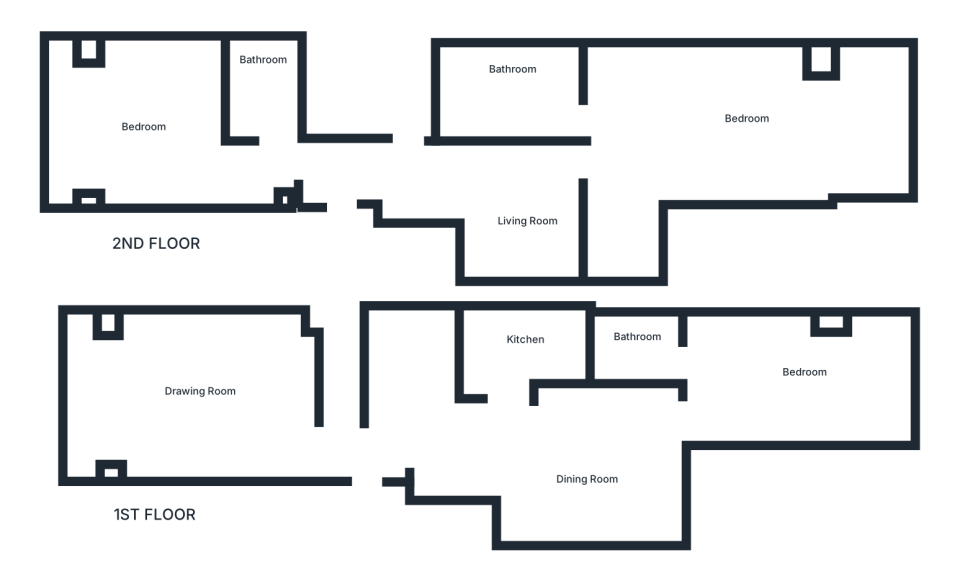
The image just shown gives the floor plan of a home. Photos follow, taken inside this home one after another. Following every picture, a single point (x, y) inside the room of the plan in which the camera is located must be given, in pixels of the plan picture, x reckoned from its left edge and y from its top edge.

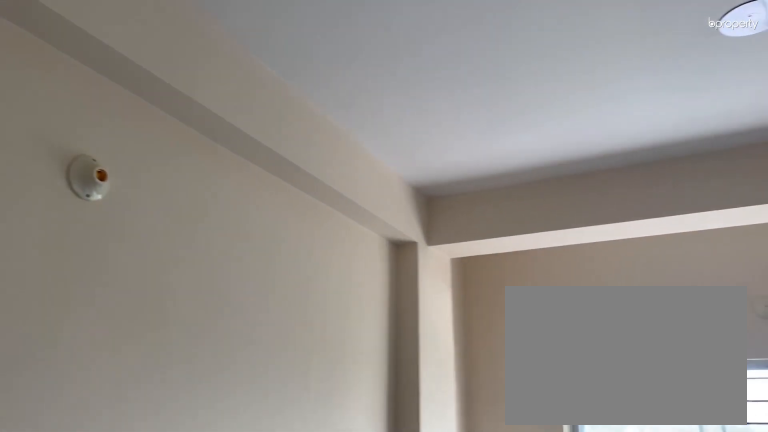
(186, 408)
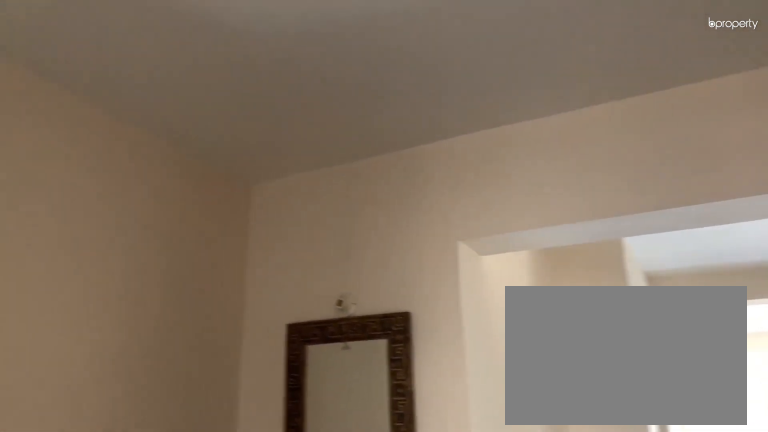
(577, 464)
